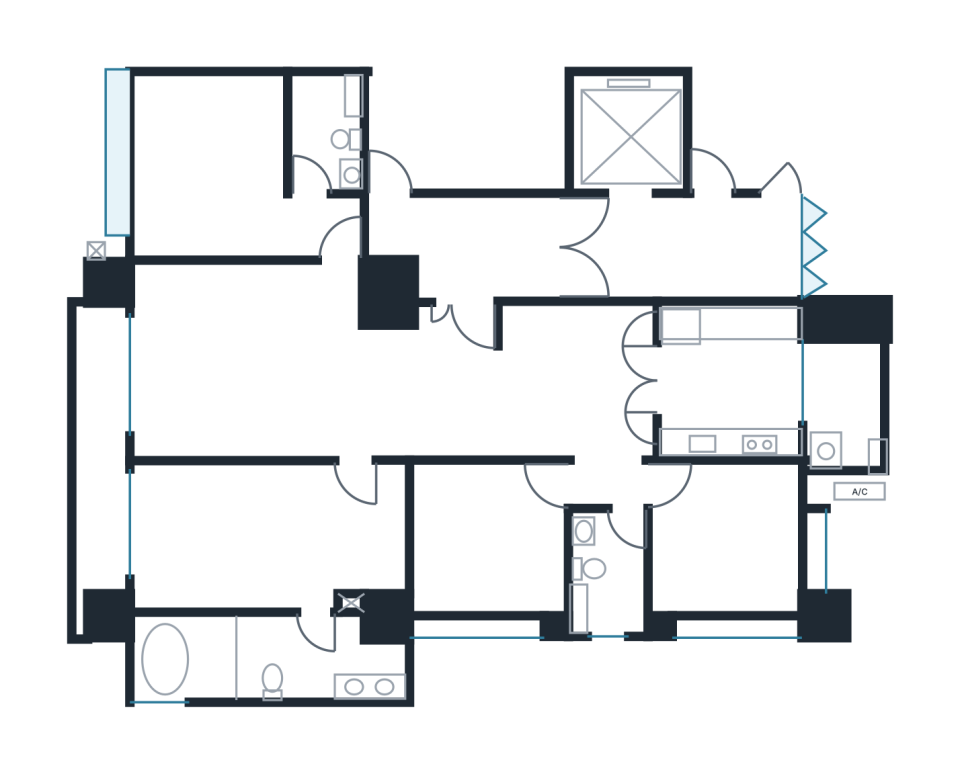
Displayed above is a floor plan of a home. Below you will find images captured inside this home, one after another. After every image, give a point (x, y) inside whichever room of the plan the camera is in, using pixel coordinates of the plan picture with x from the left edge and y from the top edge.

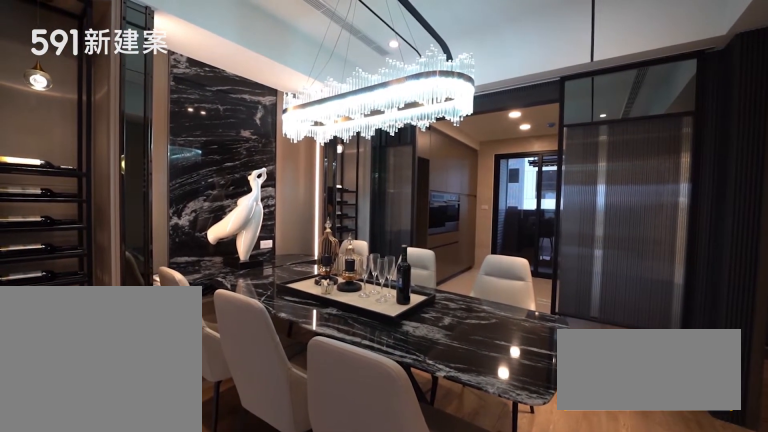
(572, 378)
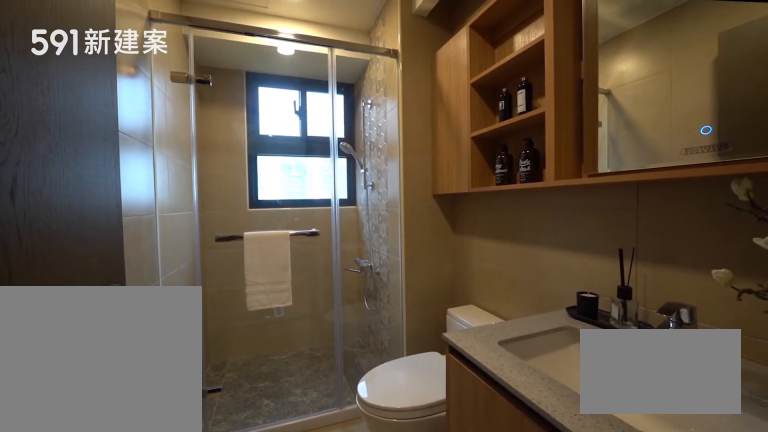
(610, 575)
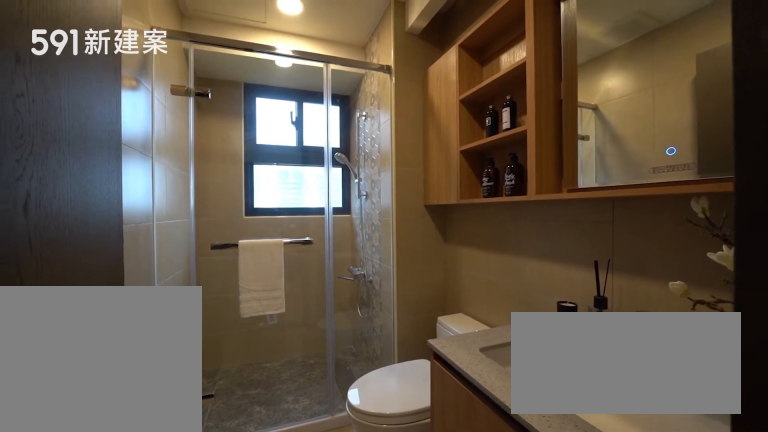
(610, 575)
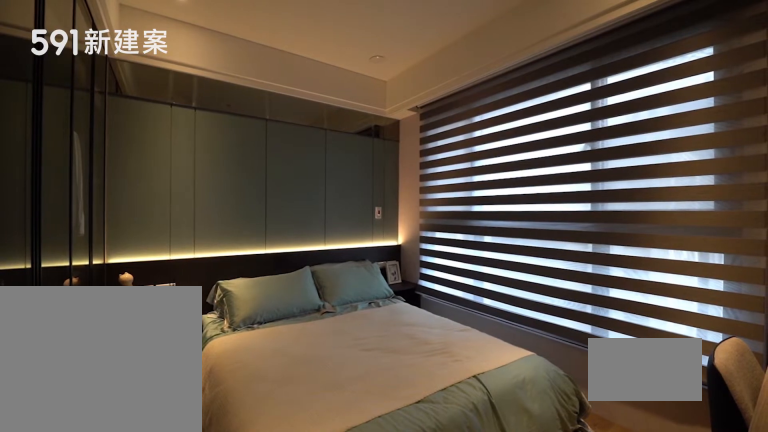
(726, 538)
